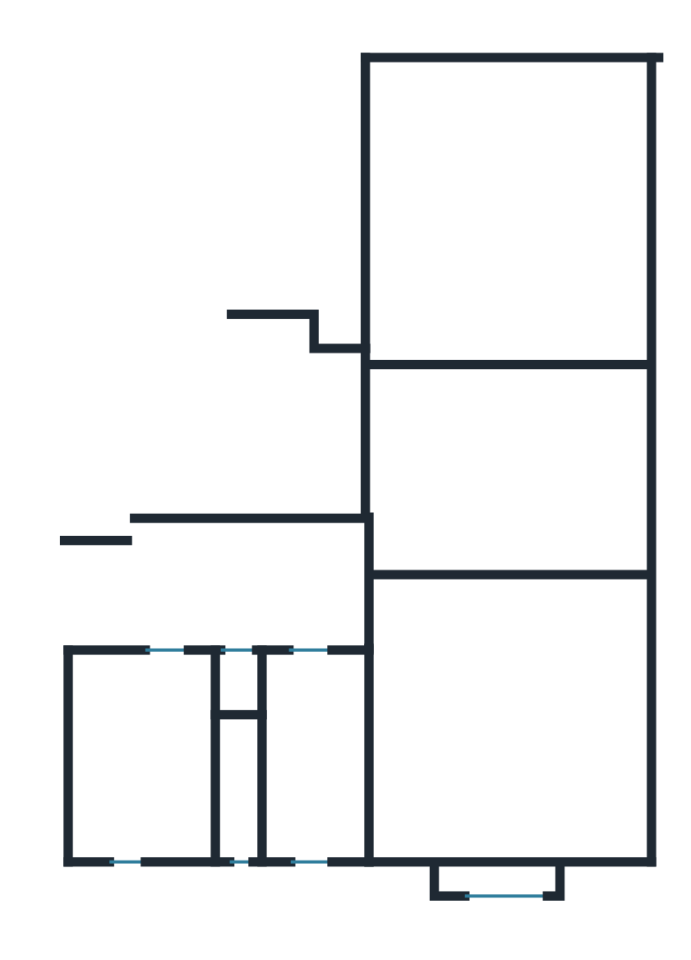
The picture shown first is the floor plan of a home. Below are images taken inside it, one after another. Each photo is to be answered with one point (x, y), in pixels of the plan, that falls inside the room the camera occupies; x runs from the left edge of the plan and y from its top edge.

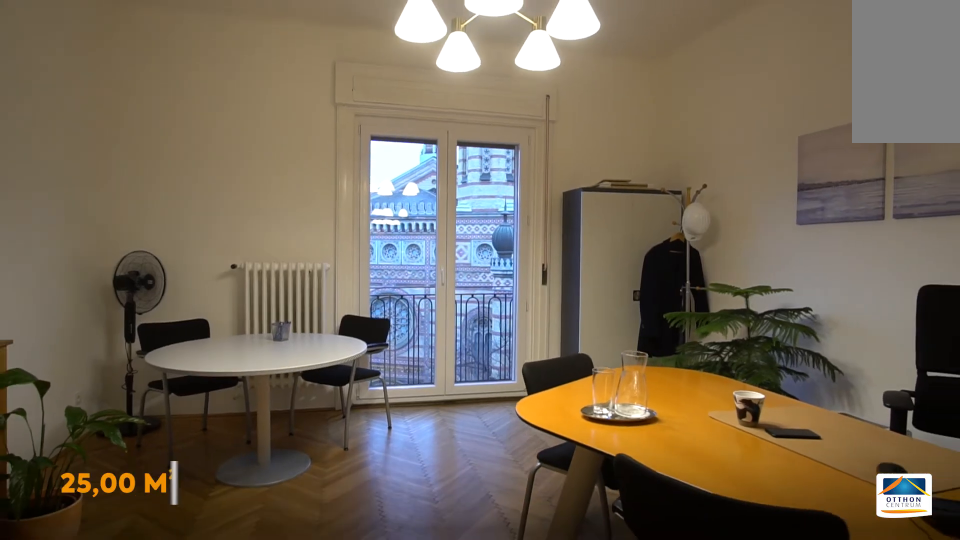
(509, 226)
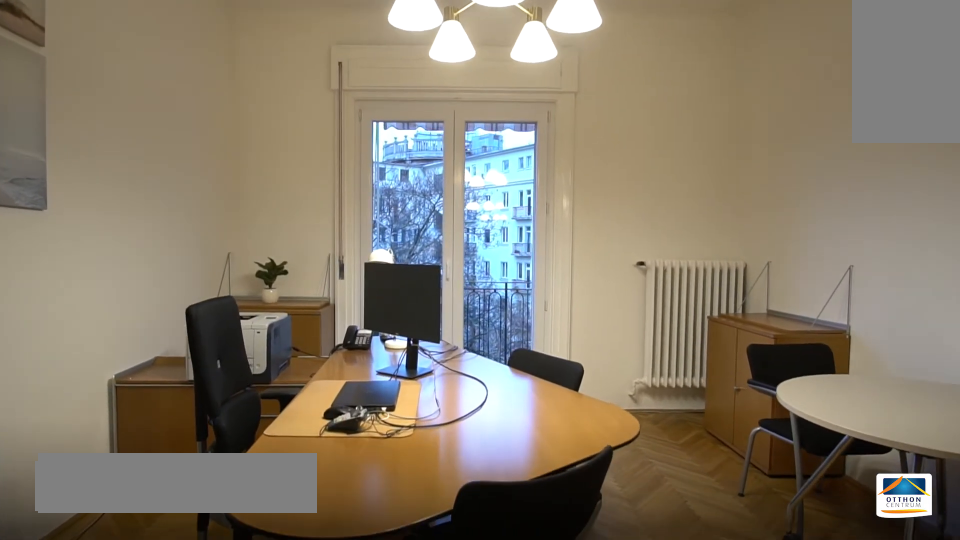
(518, 734)
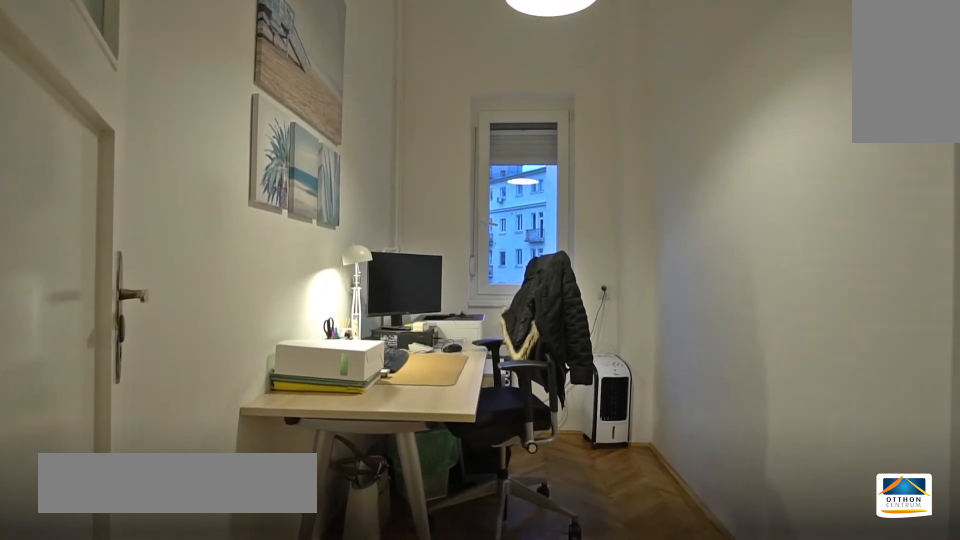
(317, 762)
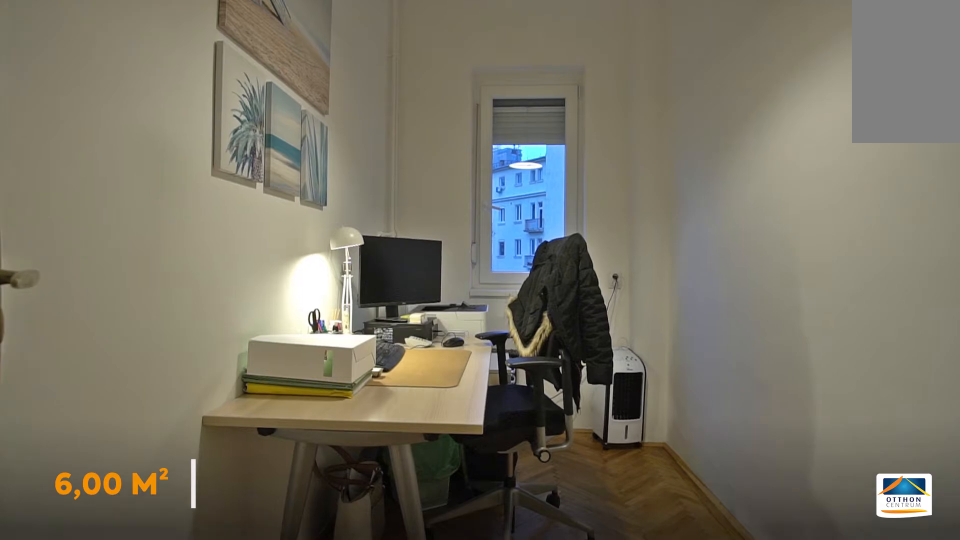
(318, 762)
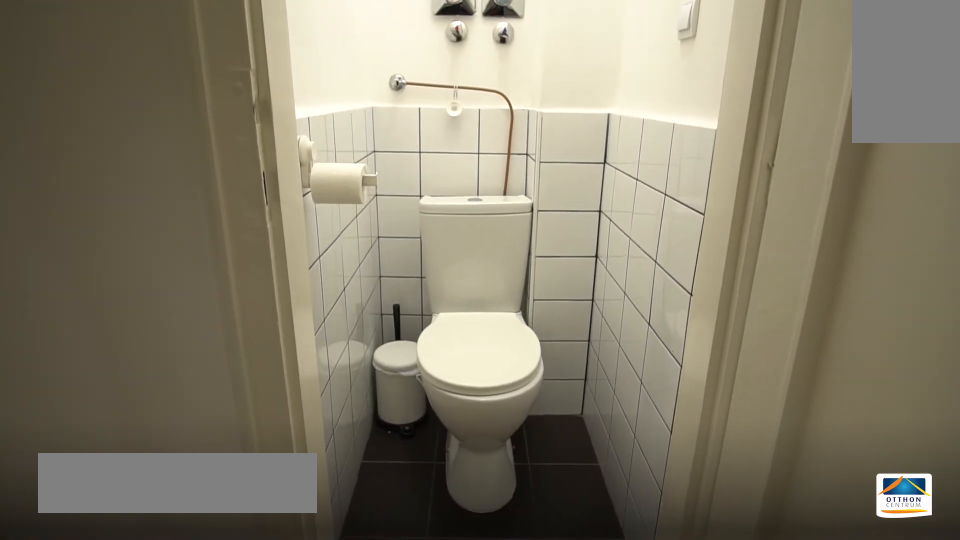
(236, 687)
